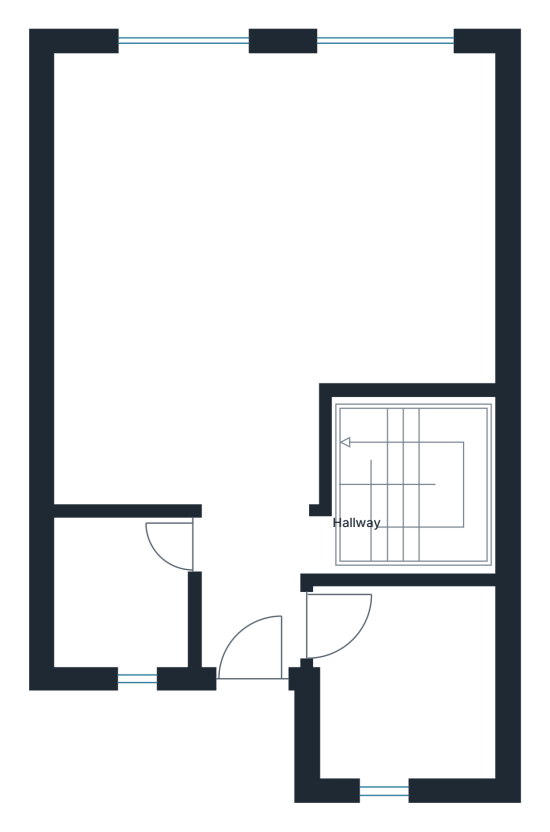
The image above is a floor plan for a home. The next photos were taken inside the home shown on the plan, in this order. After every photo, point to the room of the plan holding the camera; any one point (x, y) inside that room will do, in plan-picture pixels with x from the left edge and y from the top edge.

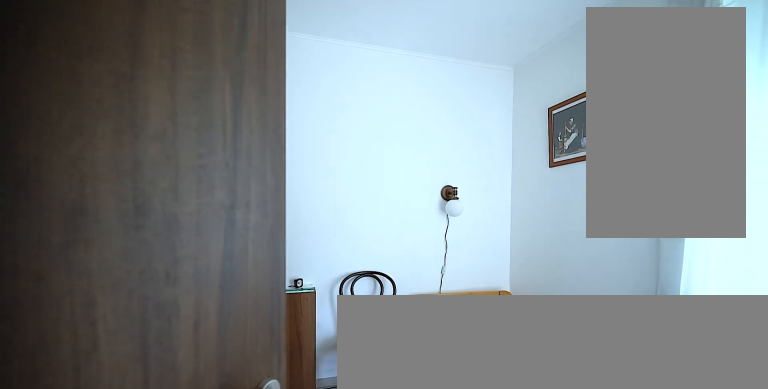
(410, 698)
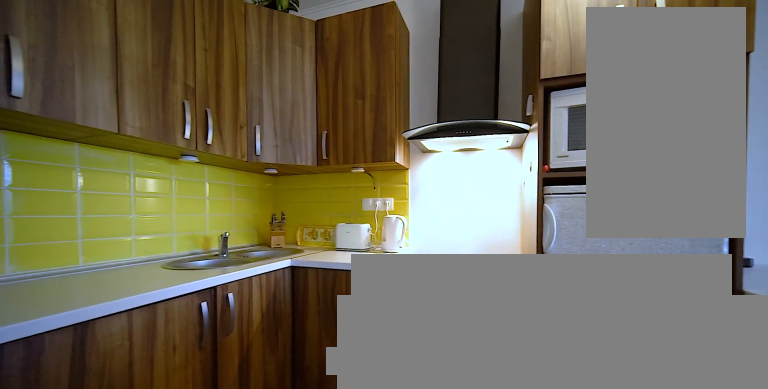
(278, 242)
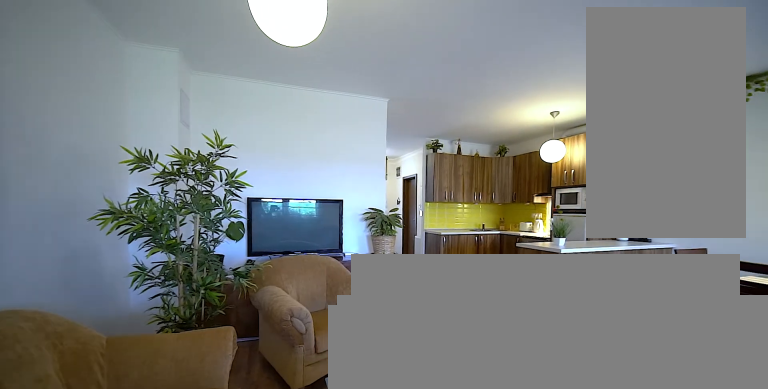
(278, 242)
